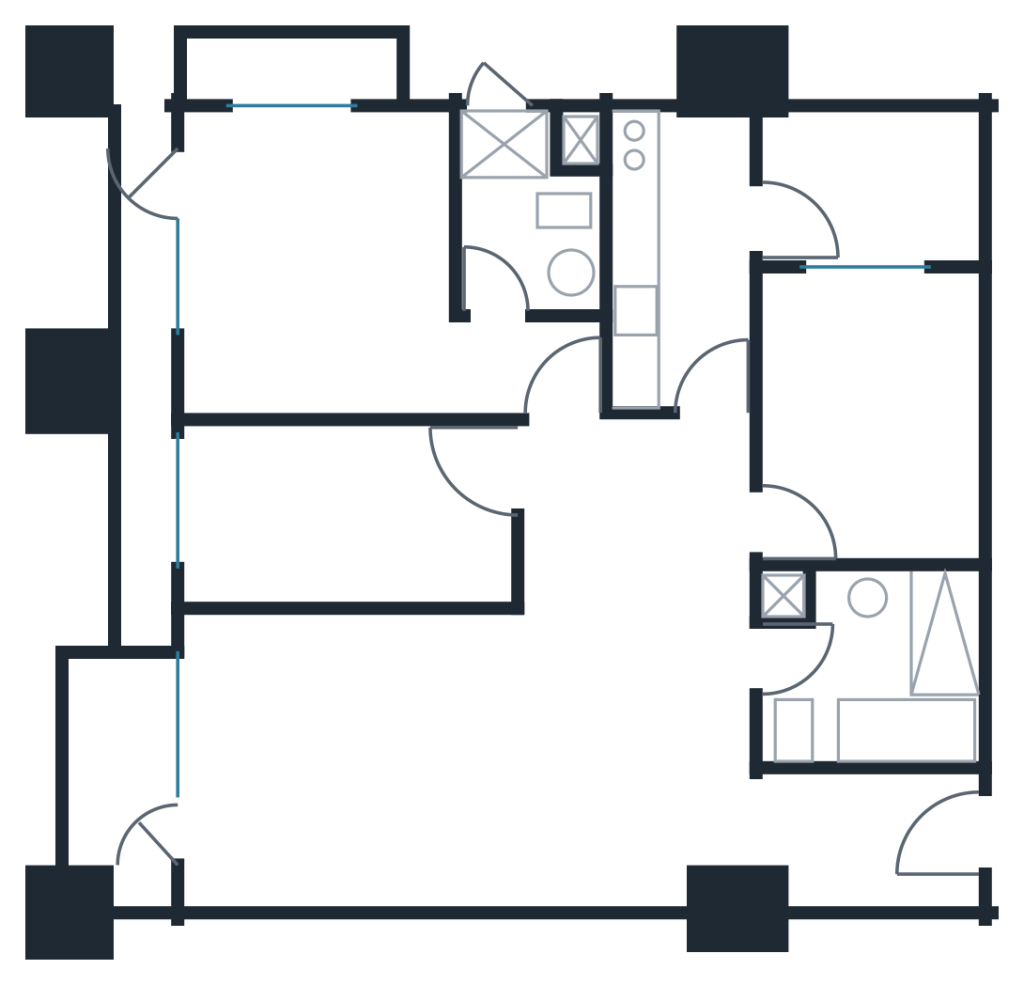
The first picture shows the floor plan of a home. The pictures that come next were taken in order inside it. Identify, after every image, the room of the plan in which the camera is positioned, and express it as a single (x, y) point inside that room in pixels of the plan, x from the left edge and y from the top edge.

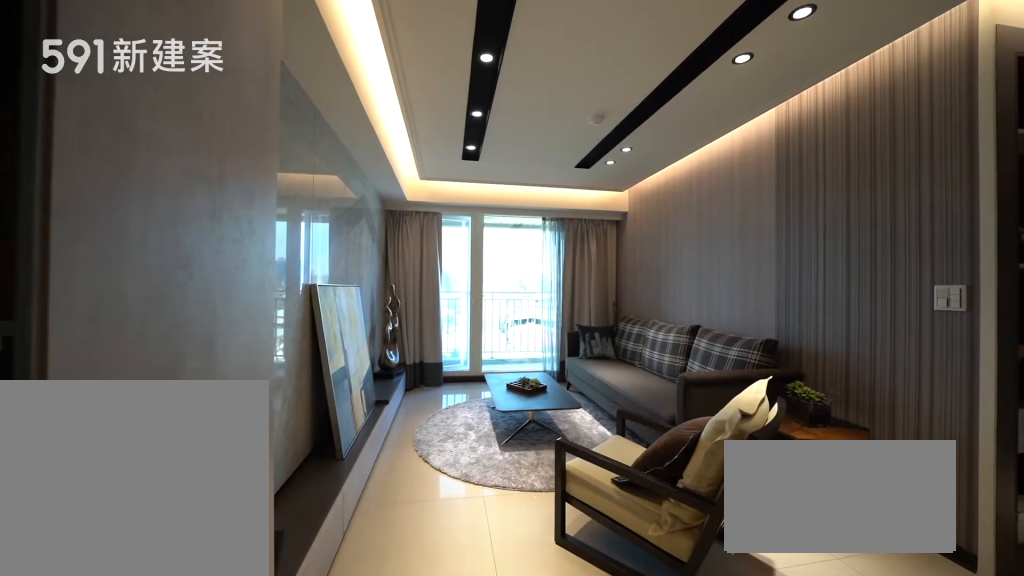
(347, 754)
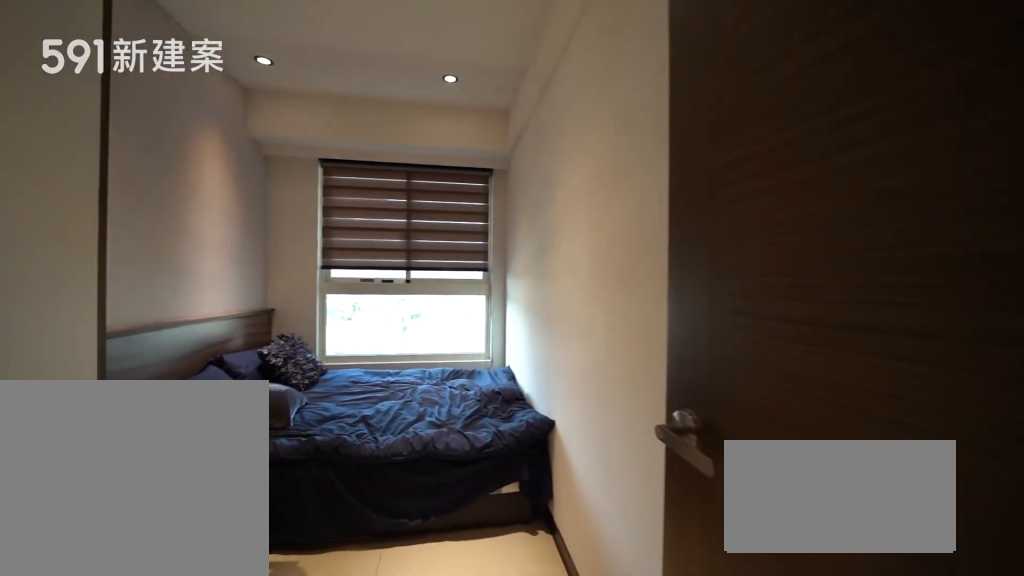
(341, 516)
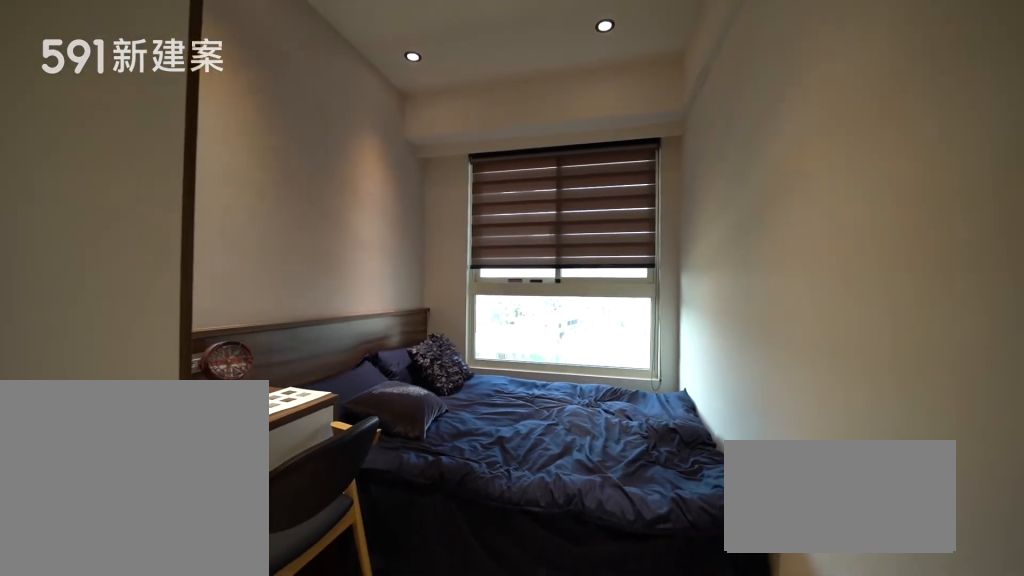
(341, 516)
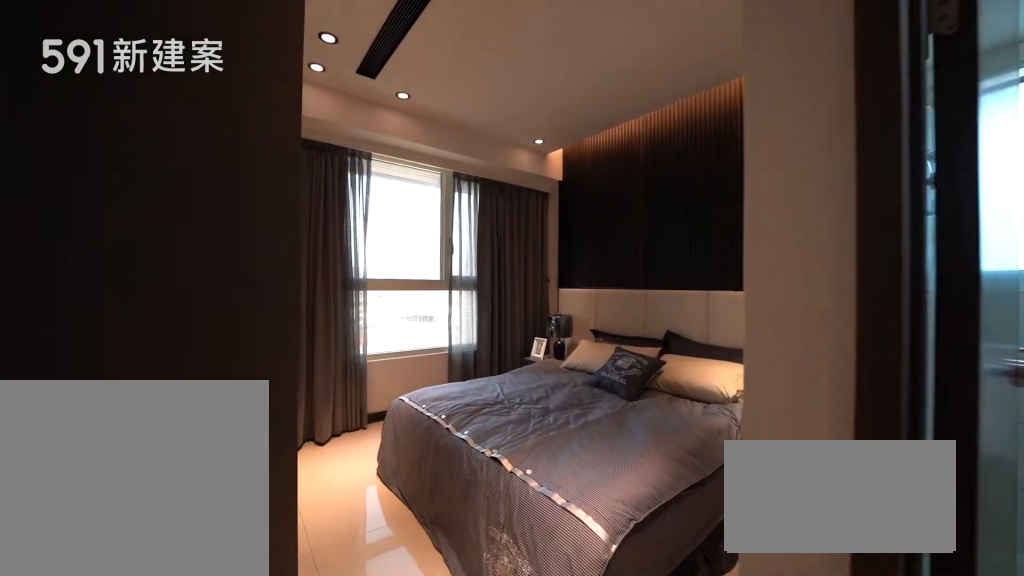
(344, 273)
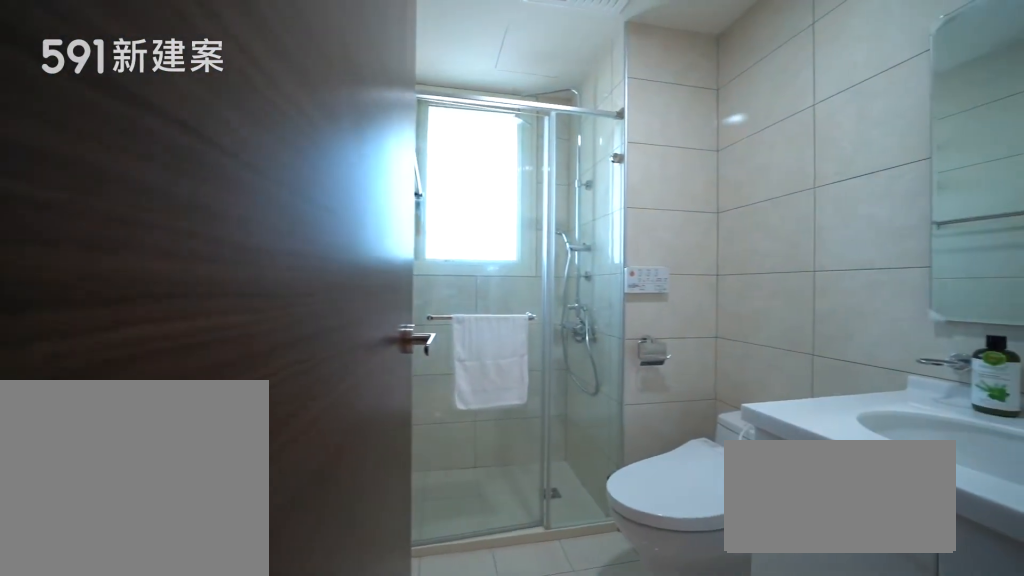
(531, 203)
